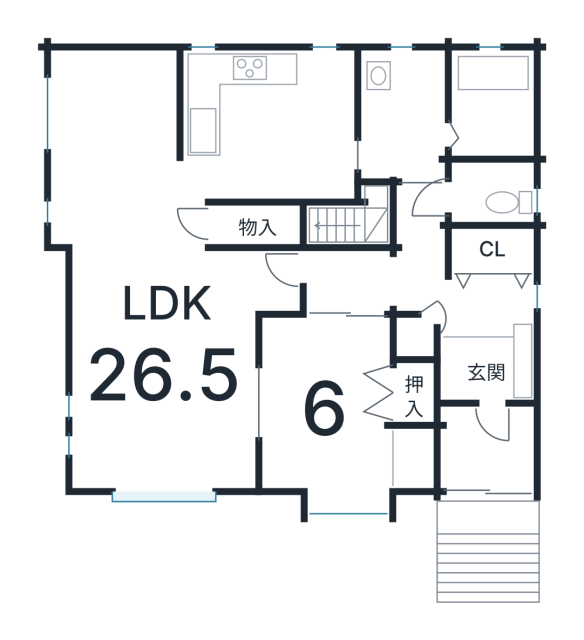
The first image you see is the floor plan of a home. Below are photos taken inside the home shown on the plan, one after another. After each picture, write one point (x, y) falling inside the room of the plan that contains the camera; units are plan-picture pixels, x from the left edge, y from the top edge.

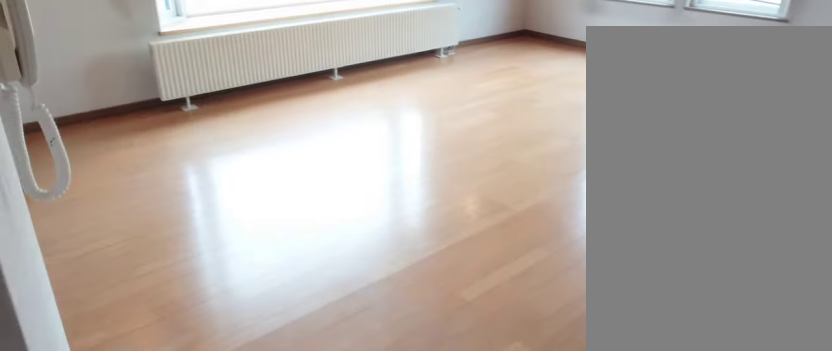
(147, 362)
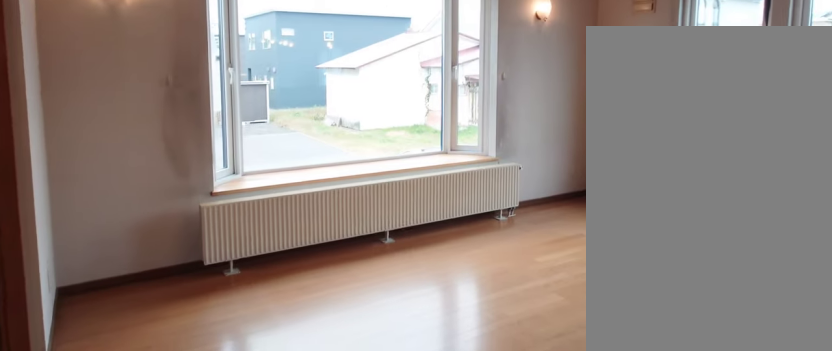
(147, 362)
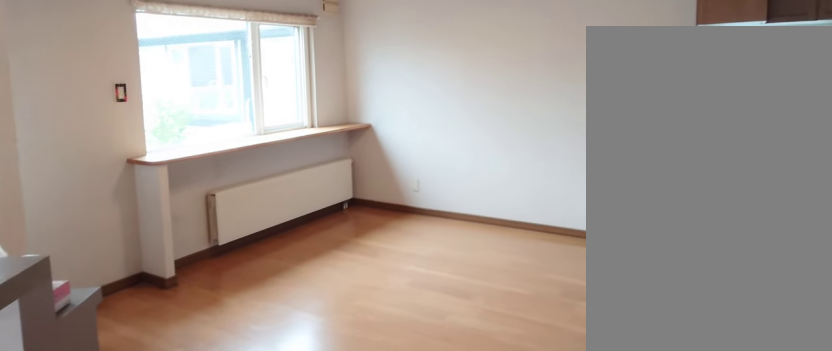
(98, 143)
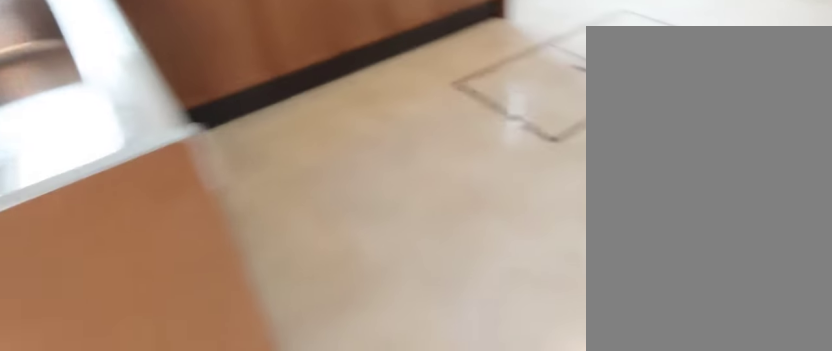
(268, 131)
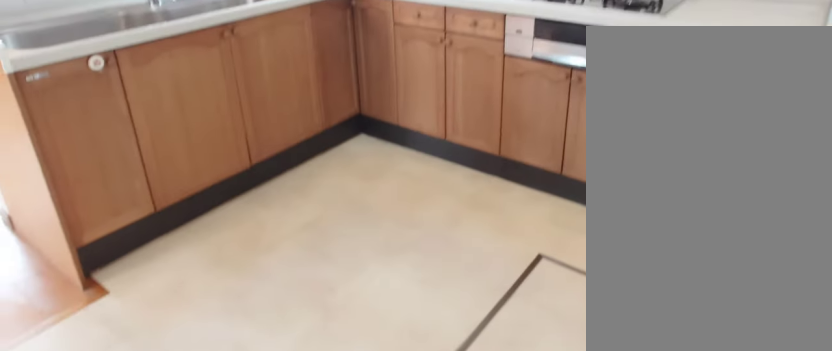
(268, 131)
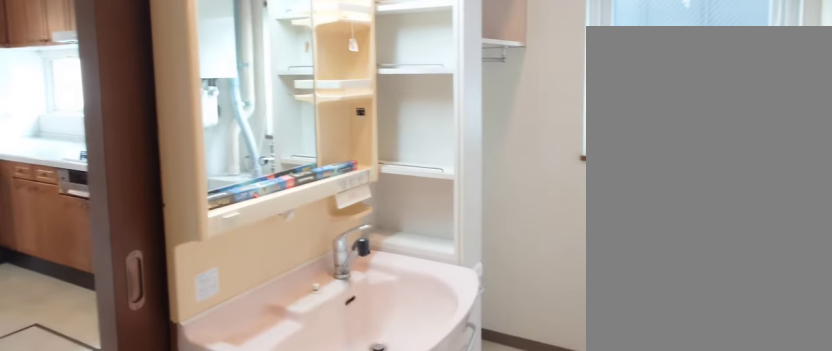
(404, 126)
